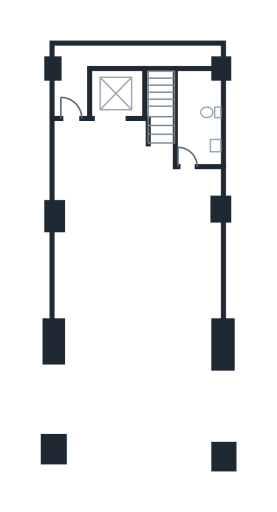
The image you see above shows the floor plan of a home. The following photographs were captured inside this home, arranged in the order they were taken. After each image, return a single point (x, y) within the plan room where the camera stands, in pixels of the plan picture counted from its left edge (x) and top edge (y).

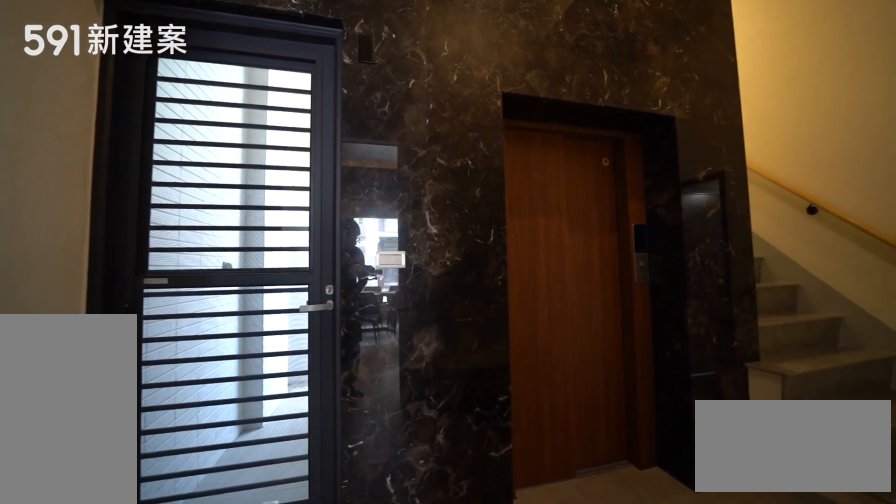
(132, 234)
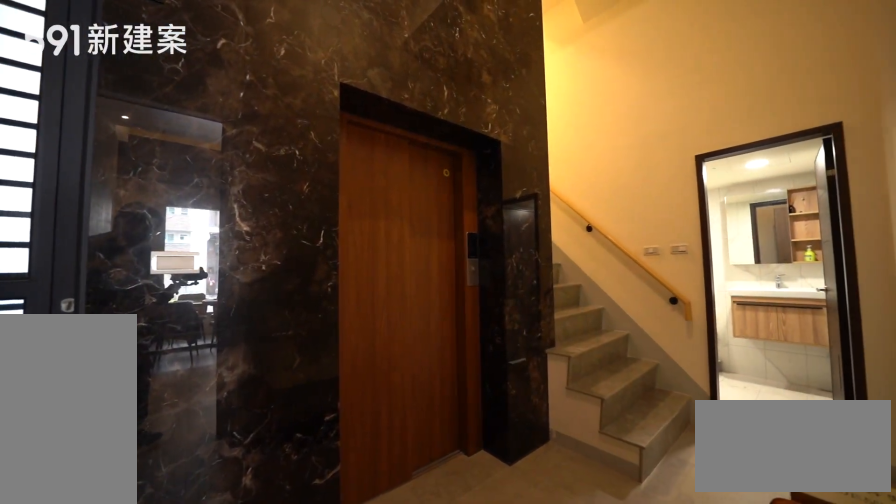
(132, 234)
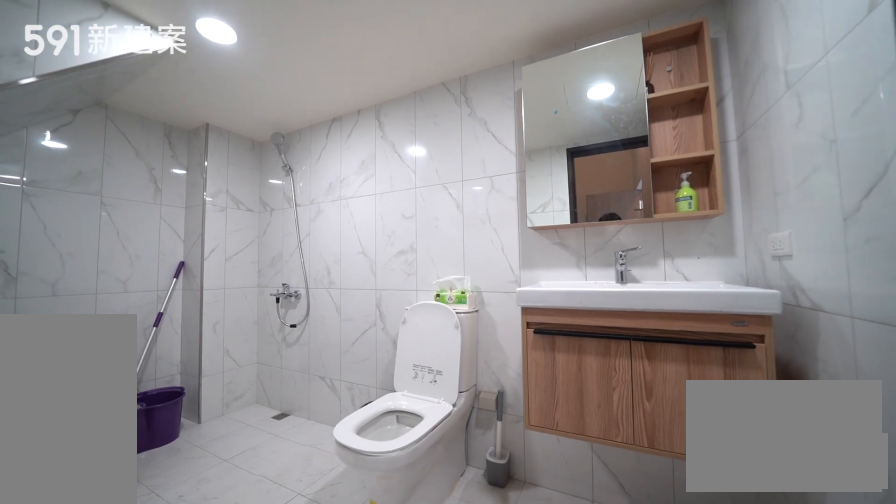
(198, 116)
